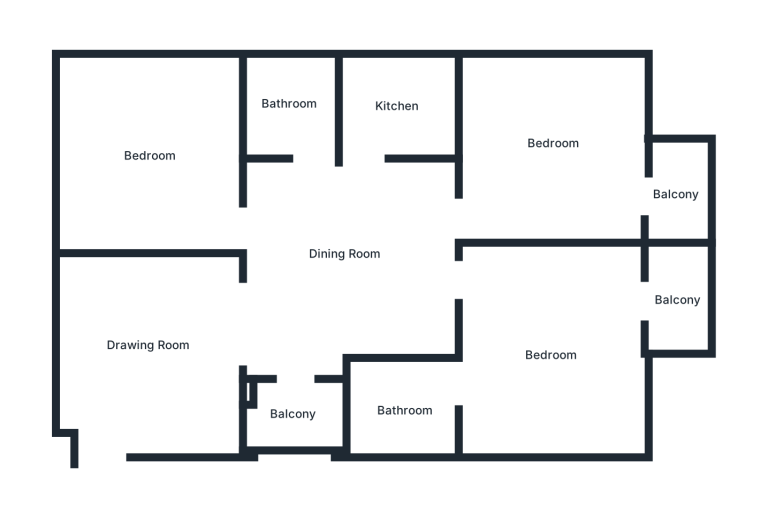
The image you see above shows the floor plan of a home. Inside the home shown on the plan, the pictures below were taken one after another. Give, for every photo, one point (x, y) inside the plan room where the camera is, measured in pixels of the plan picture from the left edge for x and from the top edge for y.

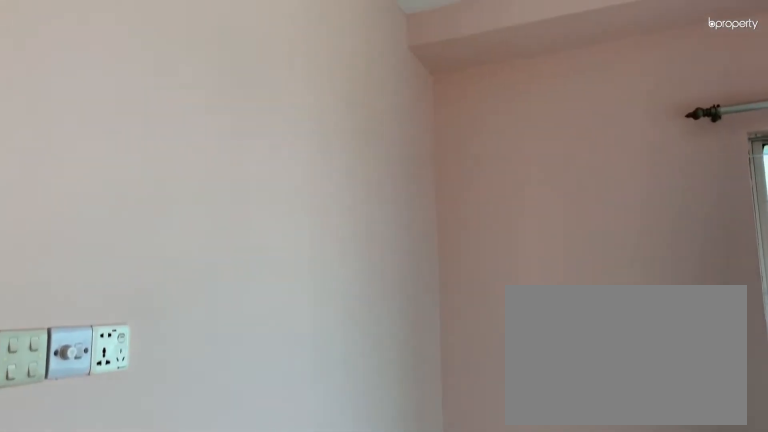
(554, 143)
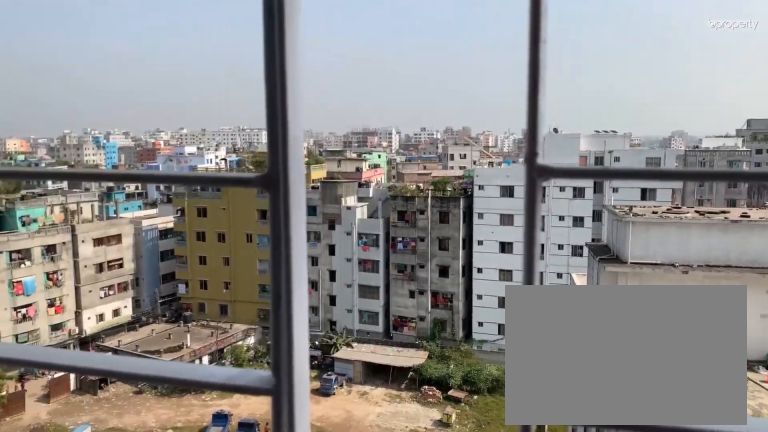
(676, 195)
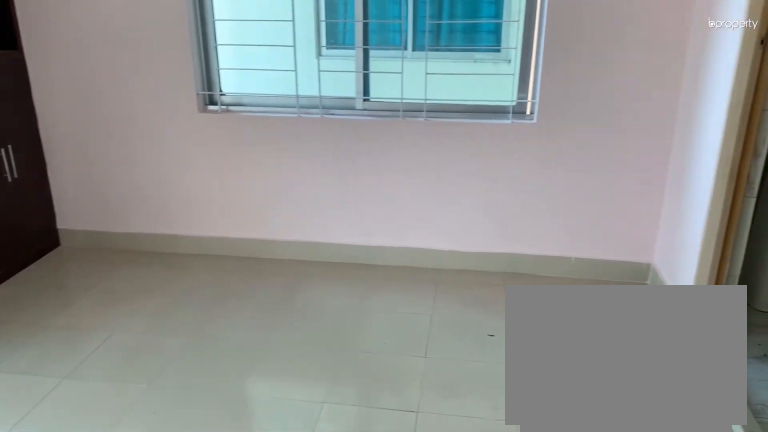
(551, 359)
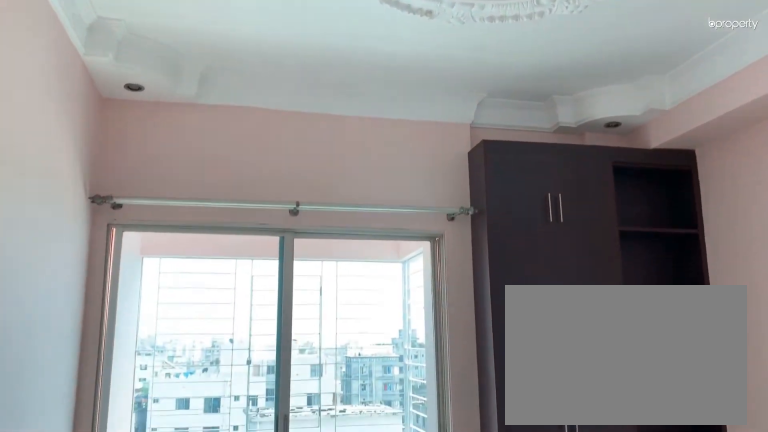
(551, 359)
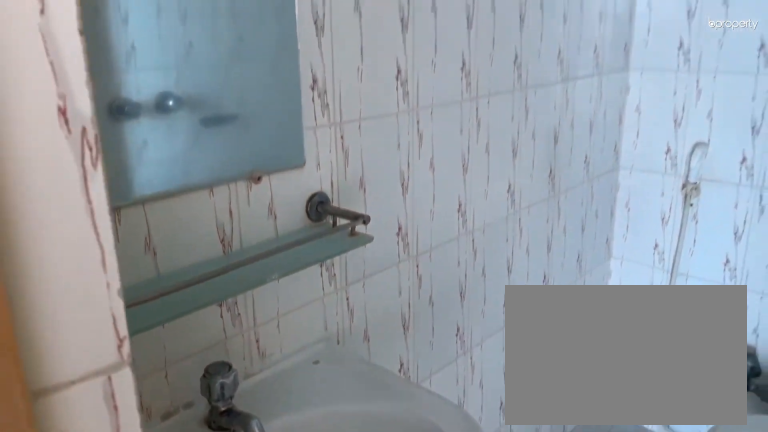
(400, 414)
